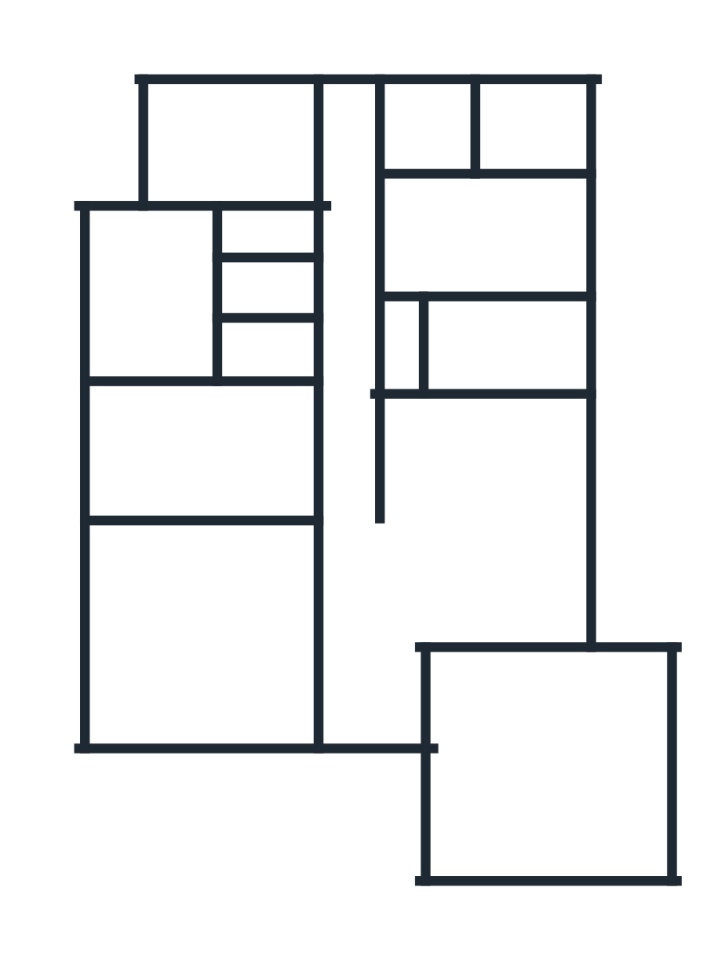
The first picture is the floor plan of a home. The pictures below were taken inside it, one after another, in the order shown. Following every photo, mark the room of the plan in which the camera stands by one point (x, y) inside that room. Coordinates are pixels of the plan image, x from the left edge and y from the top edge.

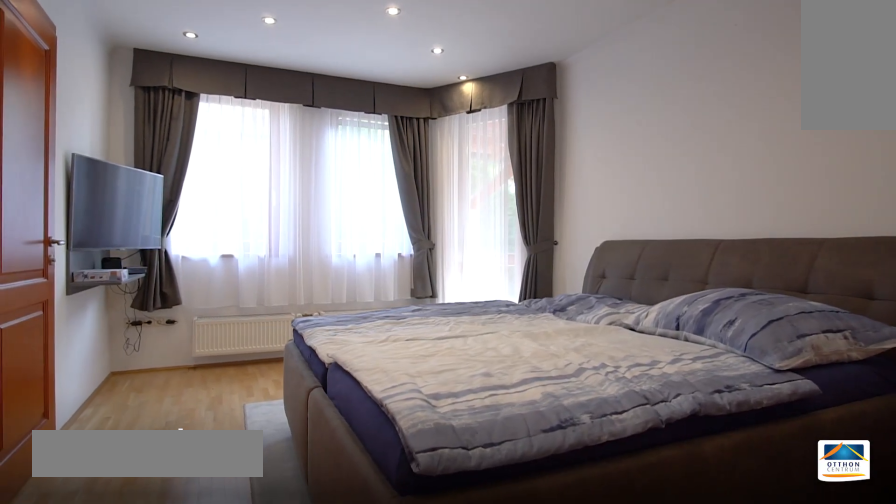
(511, 245)
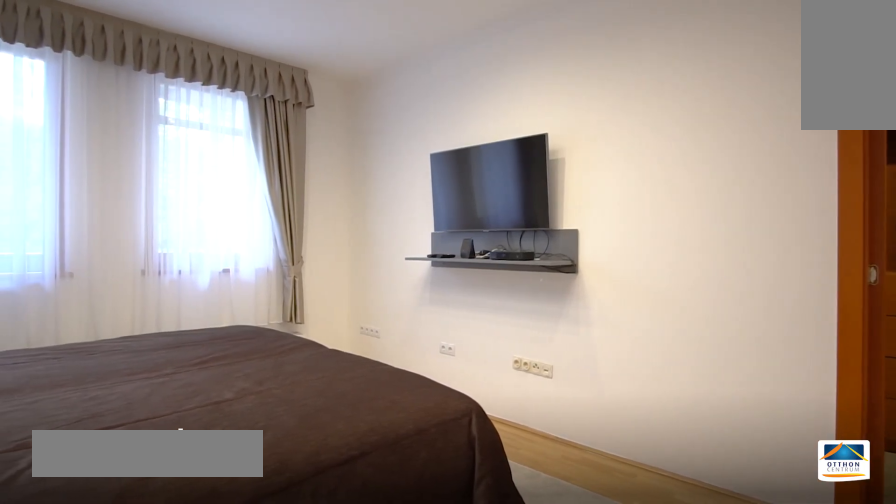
(205, 453)
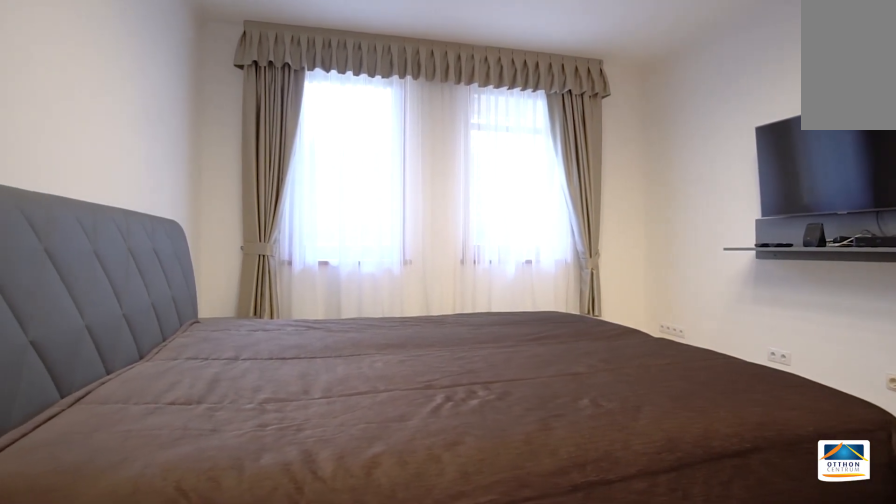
(203, 452)
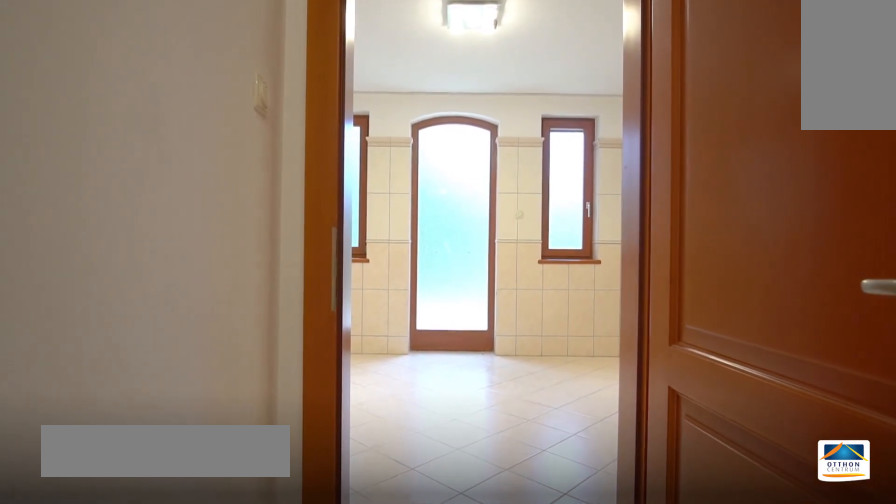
(274, 293)
